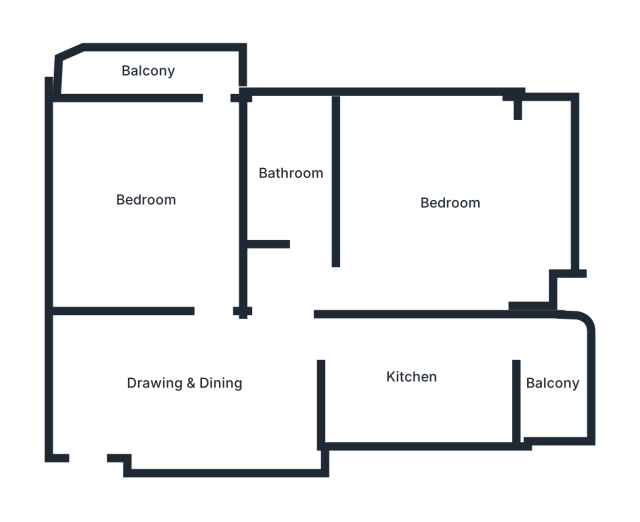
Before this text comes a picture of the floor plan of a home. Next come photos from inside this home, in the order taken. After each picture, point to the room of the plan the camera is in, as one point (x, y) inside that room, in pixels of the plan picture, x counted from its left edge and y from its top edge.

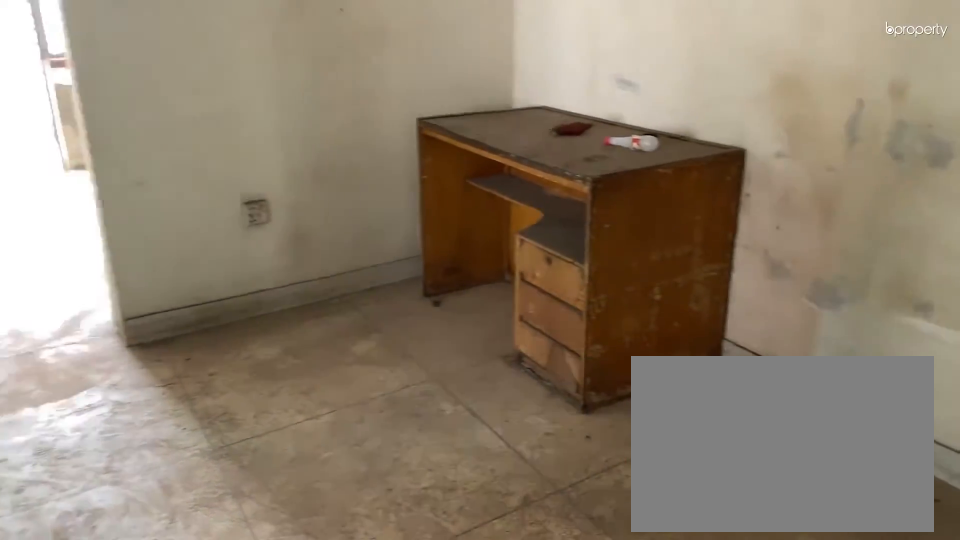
(189, 381)
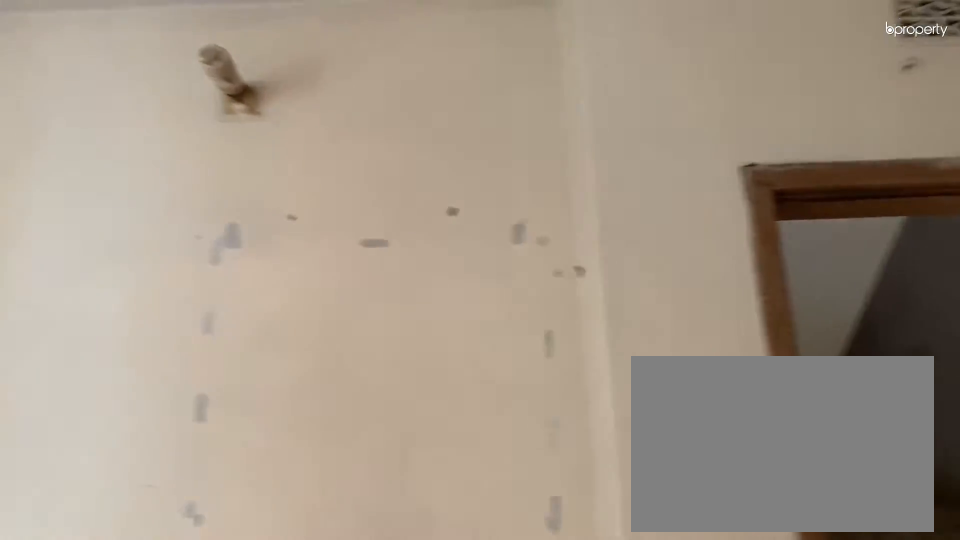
(189, 381)
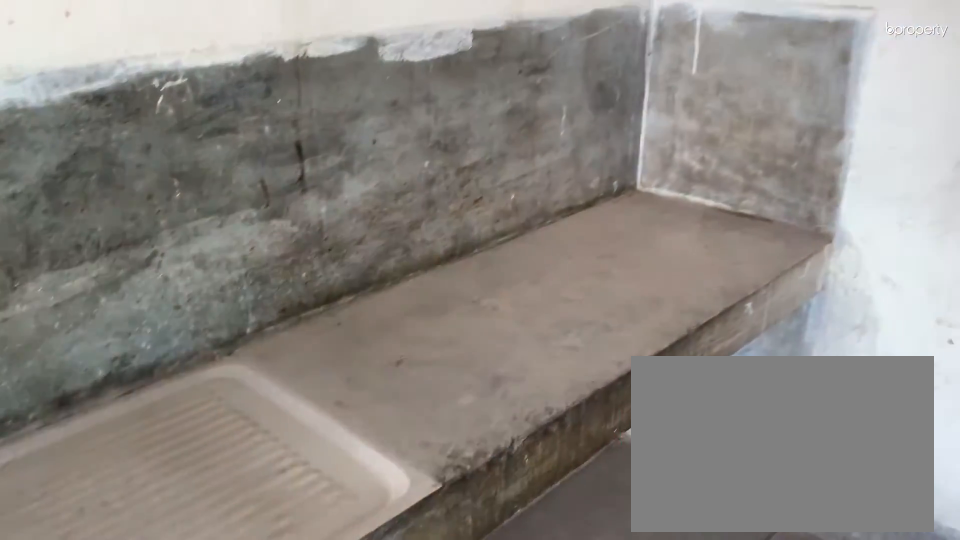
(411, 378)
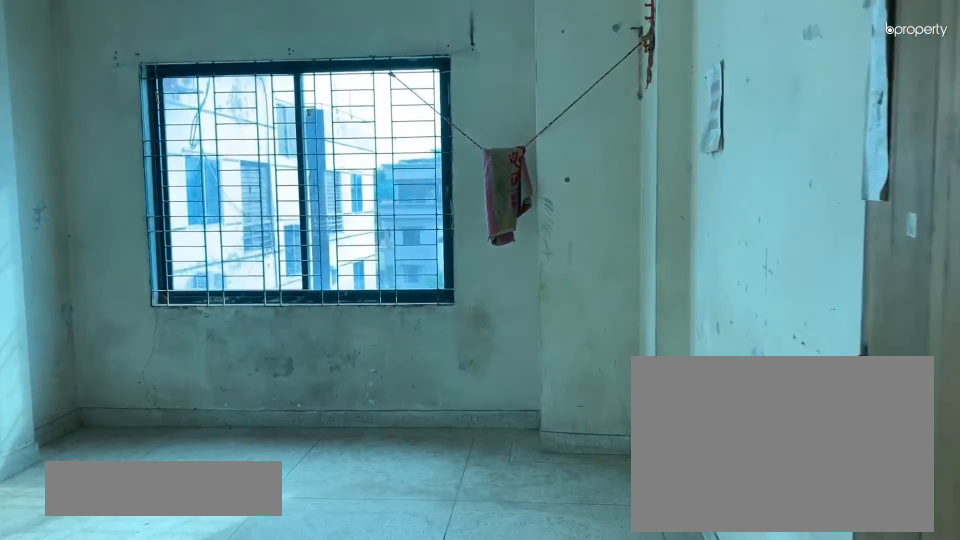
(448, 203)
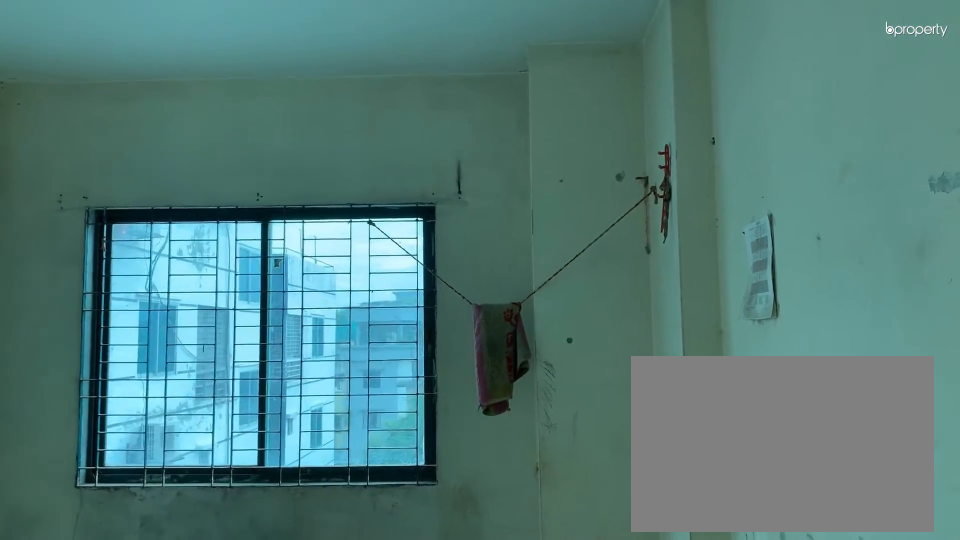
(448, 202)
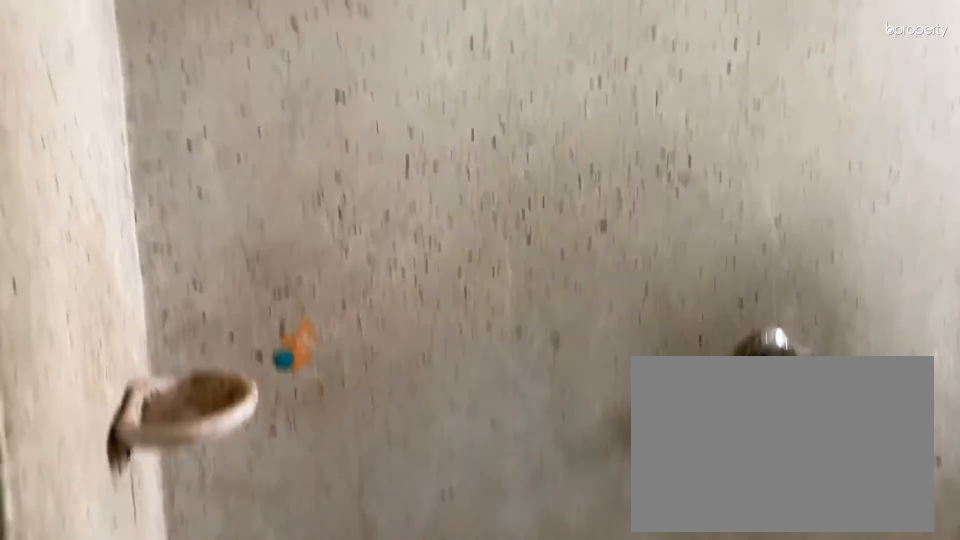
(292, 174)
